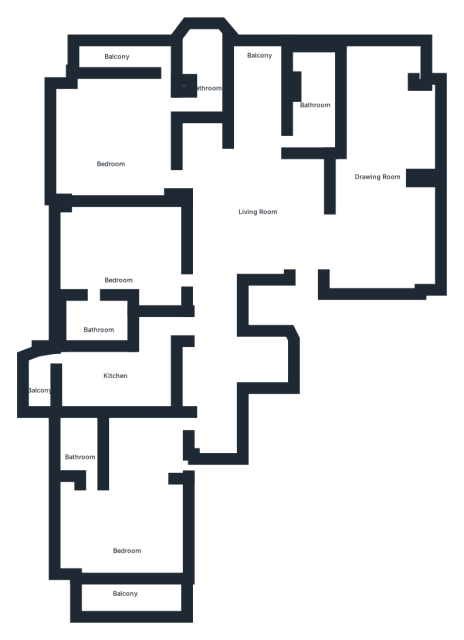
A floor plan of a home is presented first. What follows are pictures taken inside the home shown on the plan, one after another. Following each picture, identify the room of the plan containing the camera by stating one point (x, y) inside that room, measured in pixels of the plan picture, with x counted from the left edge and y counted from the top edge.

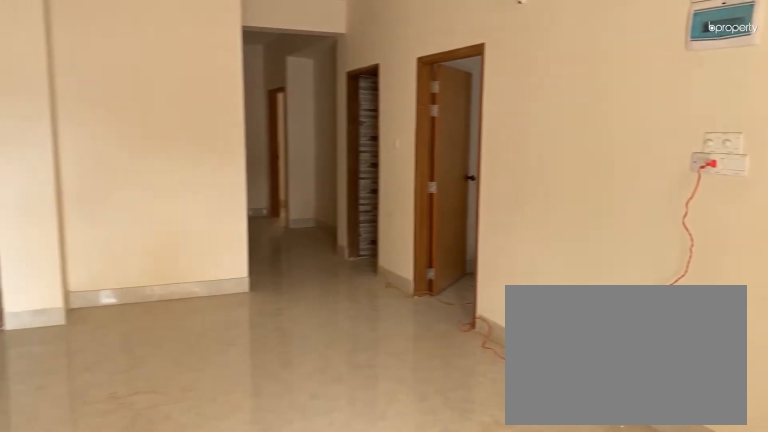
(262, 210)
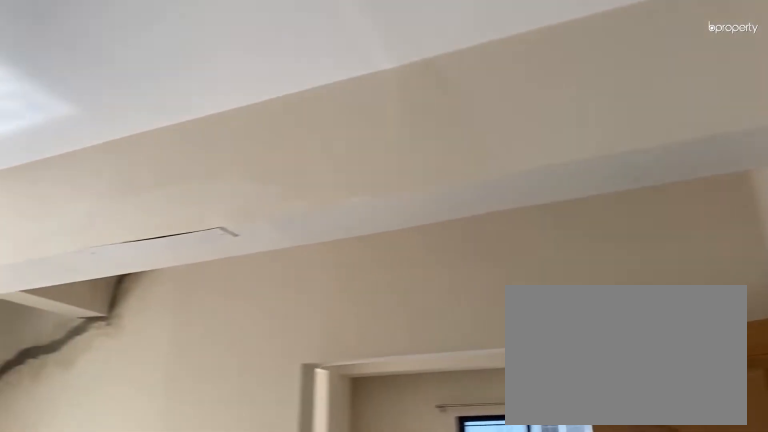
(262, 210)
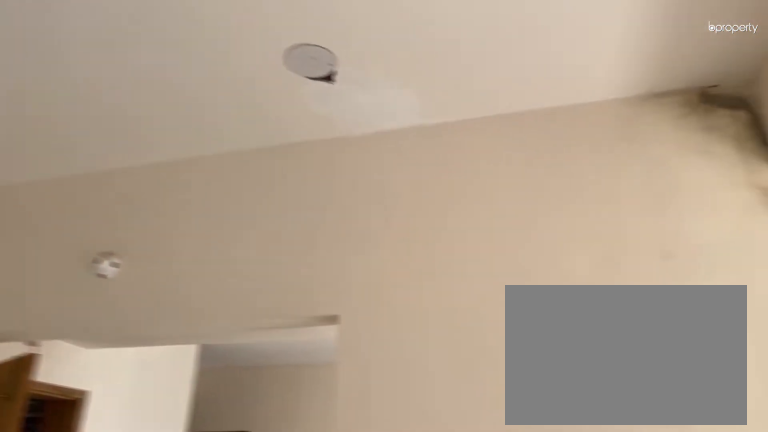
(376, 172)
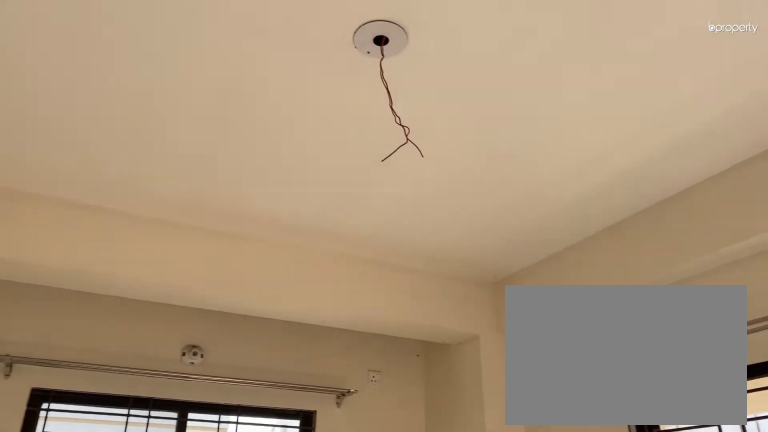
(114, 151)
